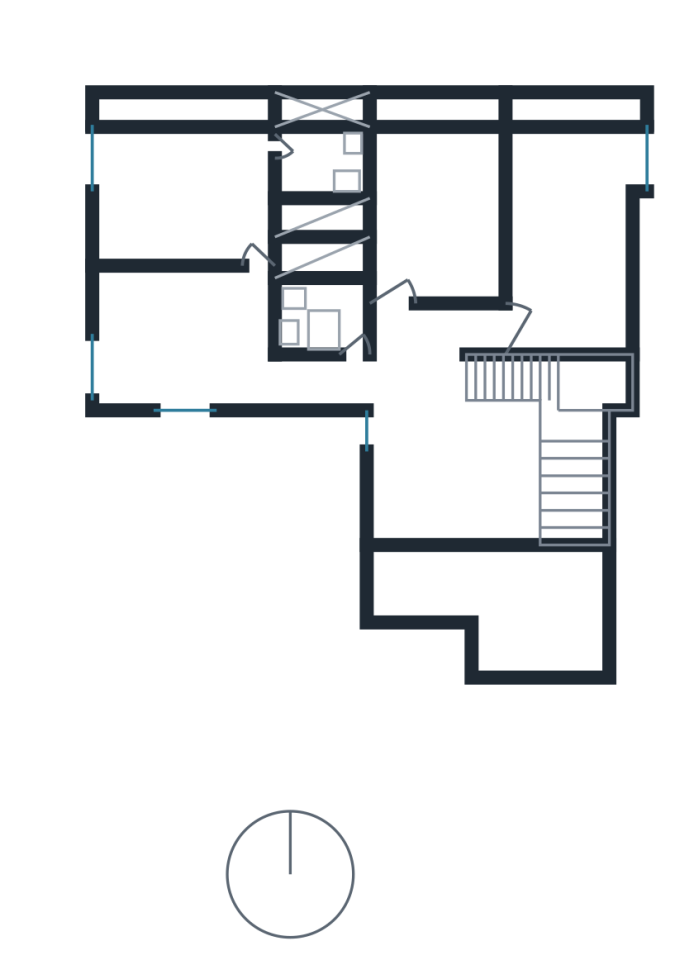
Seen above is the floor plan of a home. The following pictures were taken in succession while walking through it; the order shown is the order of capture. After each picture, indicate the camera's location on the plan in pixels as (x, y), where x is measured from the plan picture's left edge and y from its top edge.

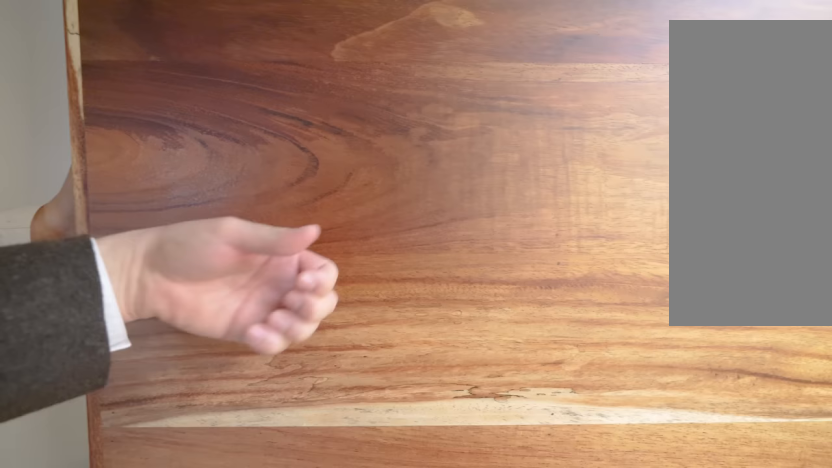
(577, 312)
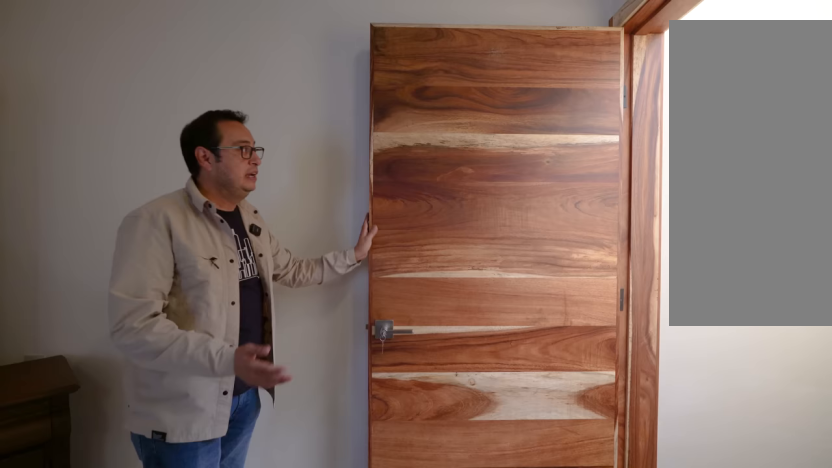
(545, 323)
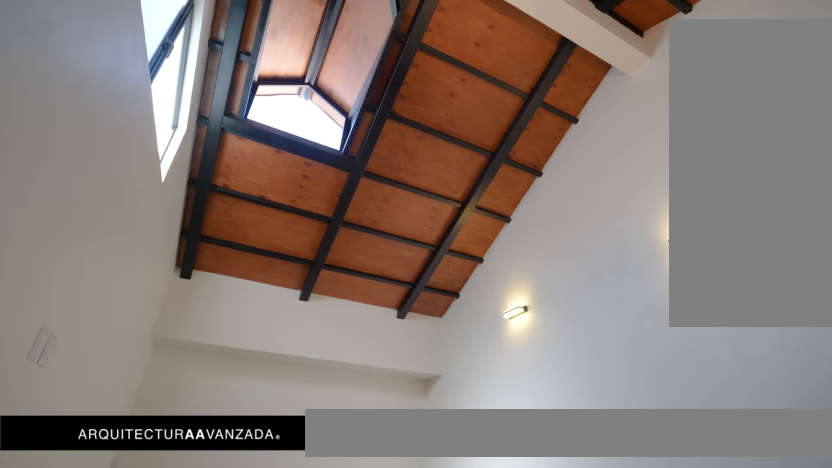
(404, 261)
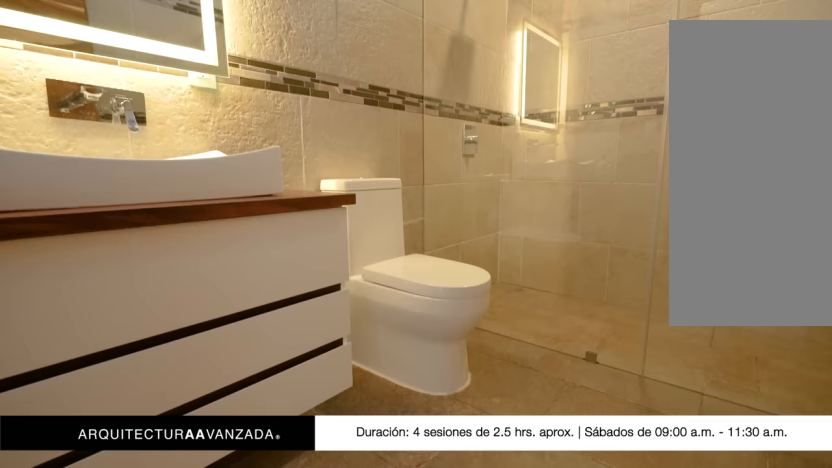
(342, 318)
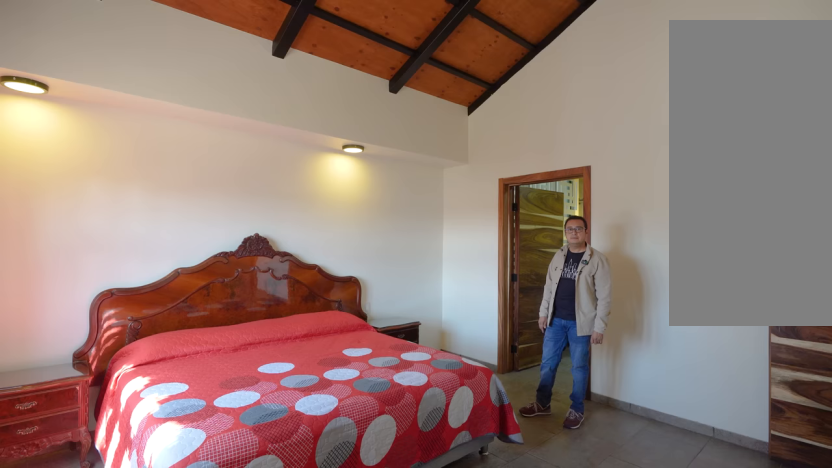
(188, 236)
